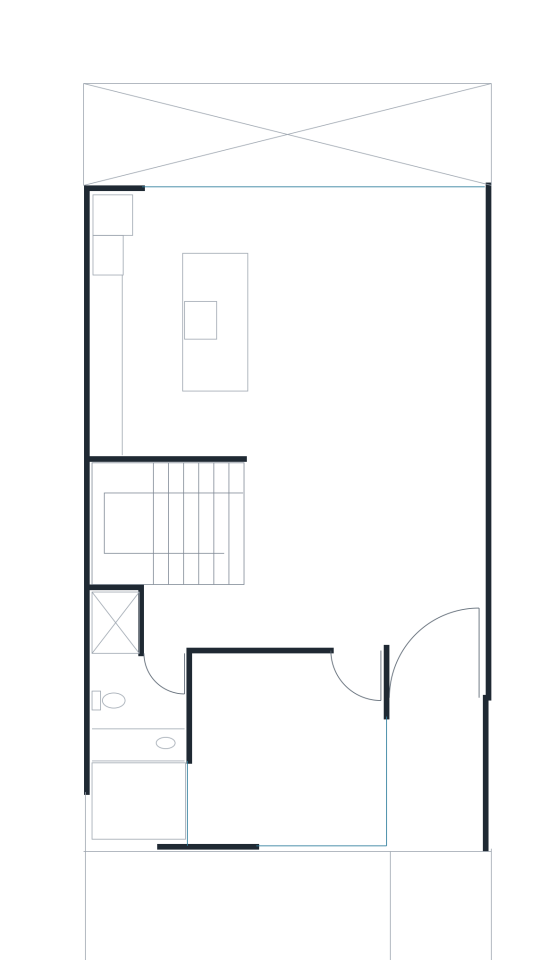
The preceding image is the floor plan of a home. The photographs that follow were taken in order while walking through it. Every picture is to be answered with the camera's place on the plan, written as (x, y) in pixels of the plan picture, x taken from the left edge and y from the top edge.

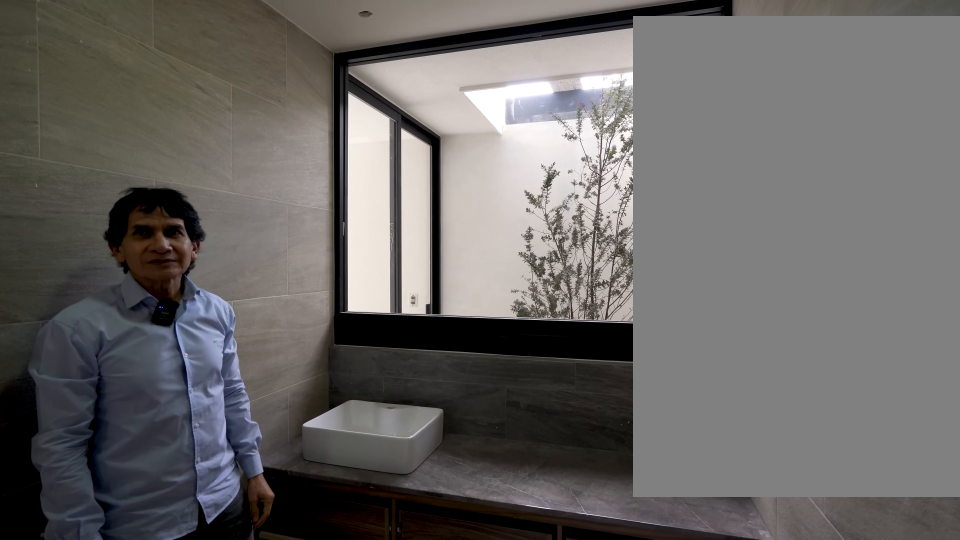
(156, 686)
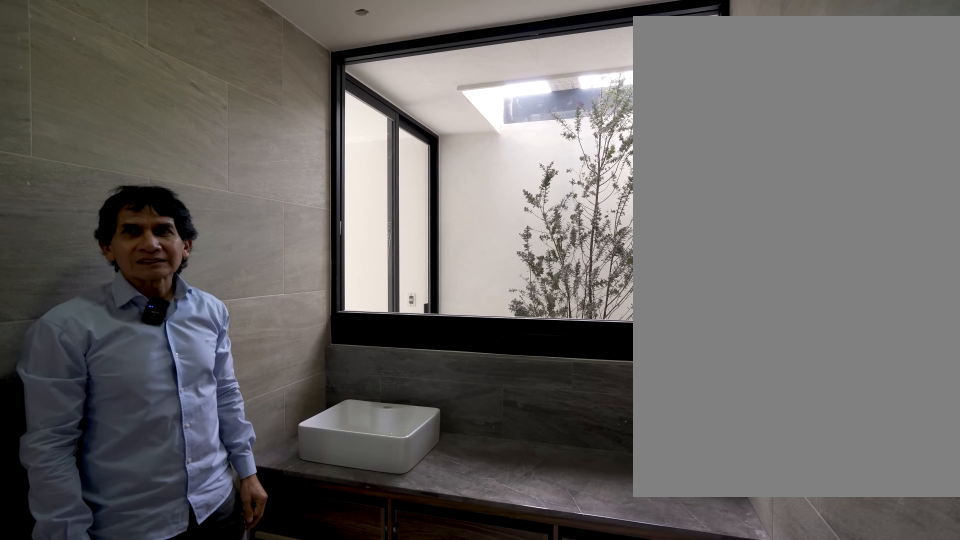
(157, 688)
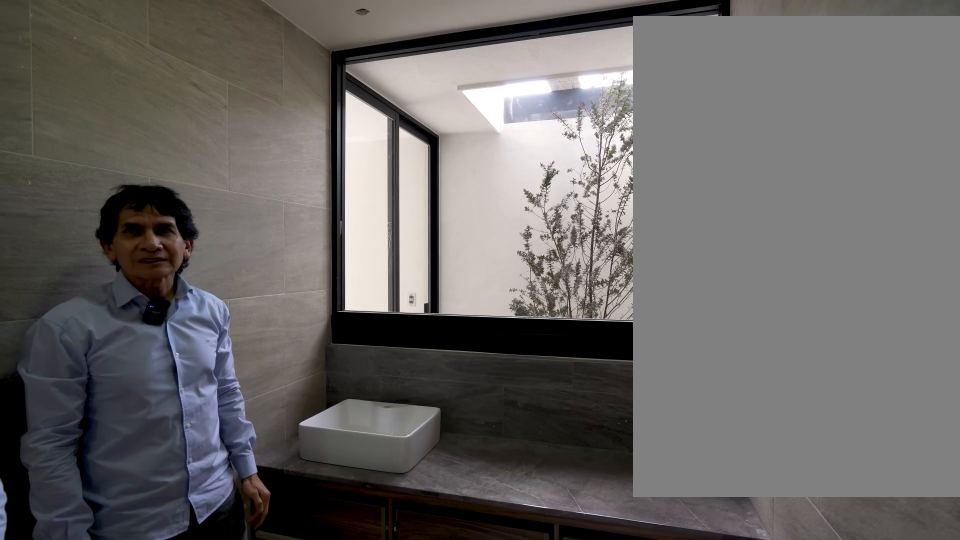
(157, 688)
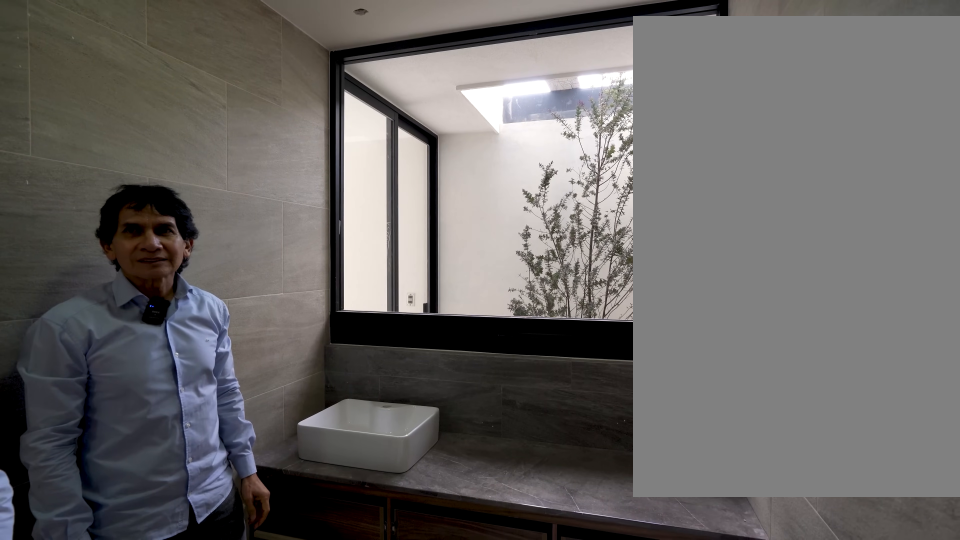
(156, 686)
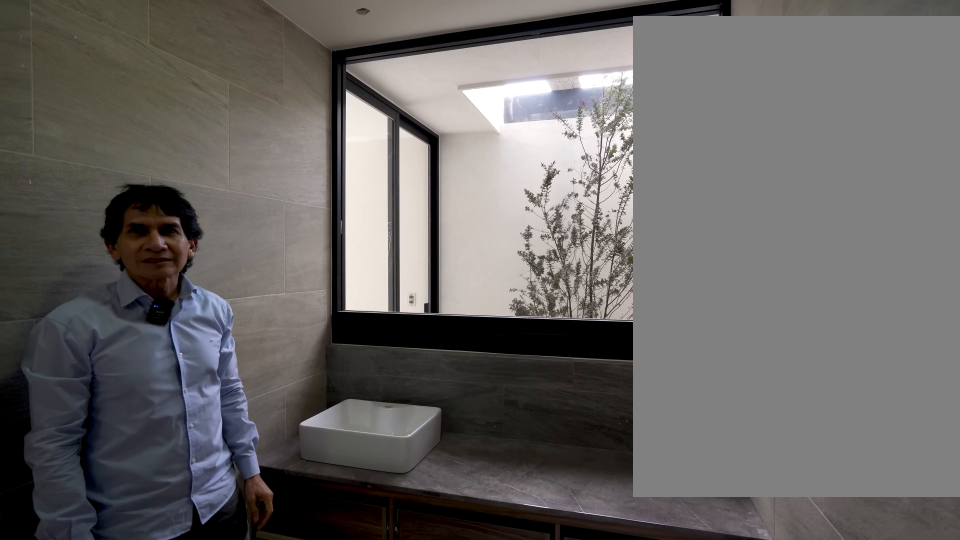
(156, 687)
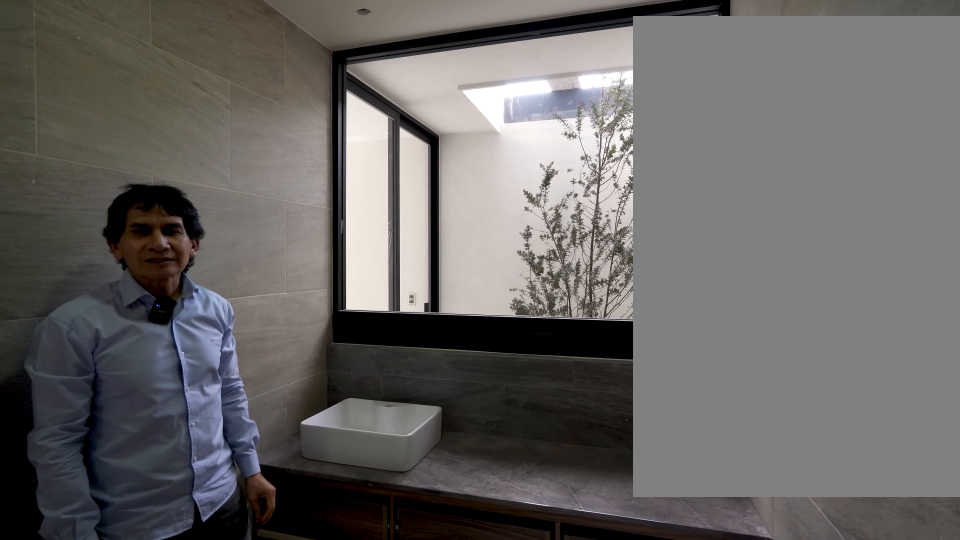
(156, 688)
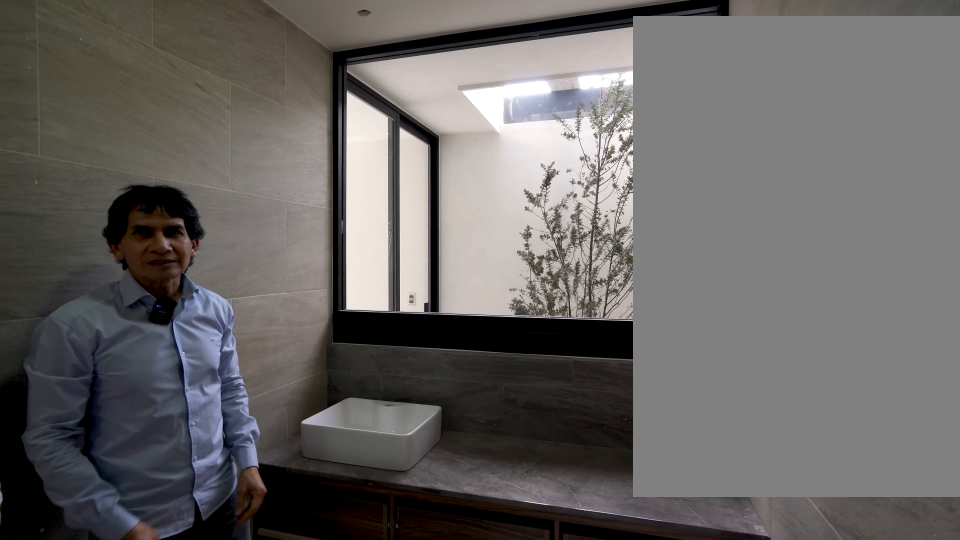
(155, 687)
